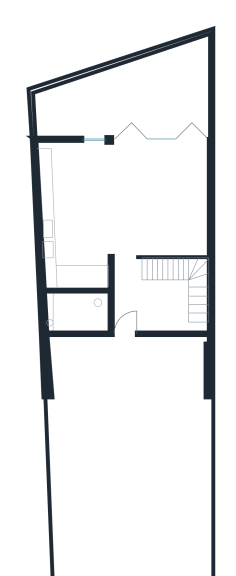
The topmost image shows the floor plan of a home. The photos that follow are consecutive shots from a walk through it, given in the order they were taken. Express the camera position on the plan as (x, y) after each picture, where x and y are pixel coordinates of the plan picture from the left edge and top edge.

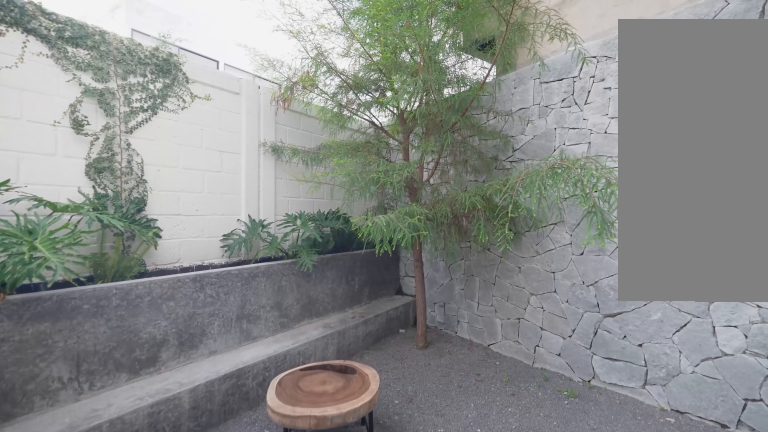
(125, 128)
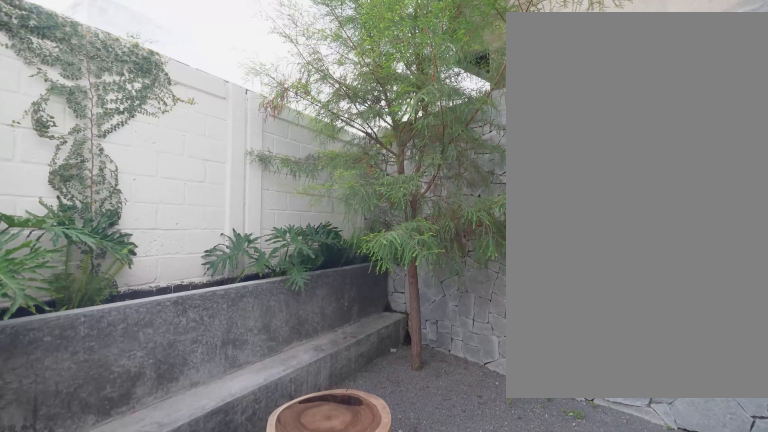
(125, 127)
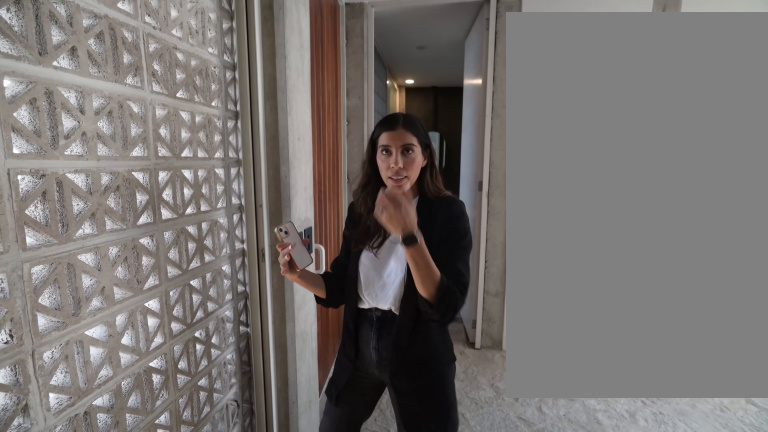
(168, 324)
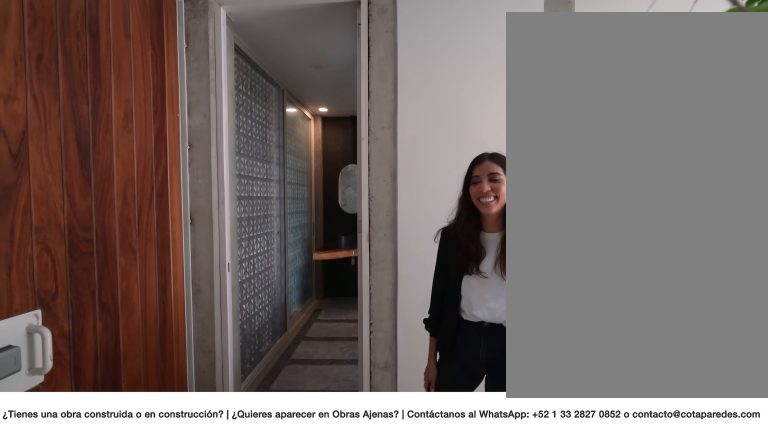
(159, 319)
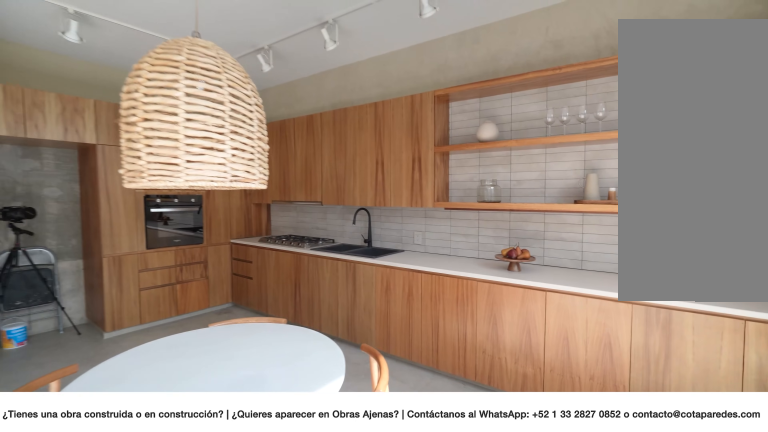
(132, 170)
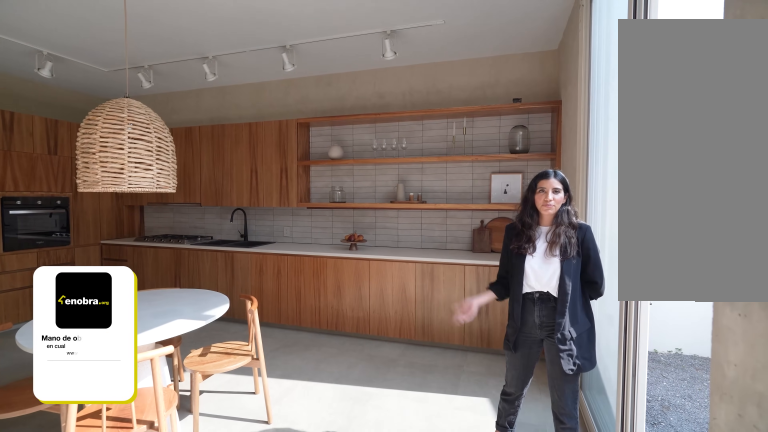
(132, 179)
